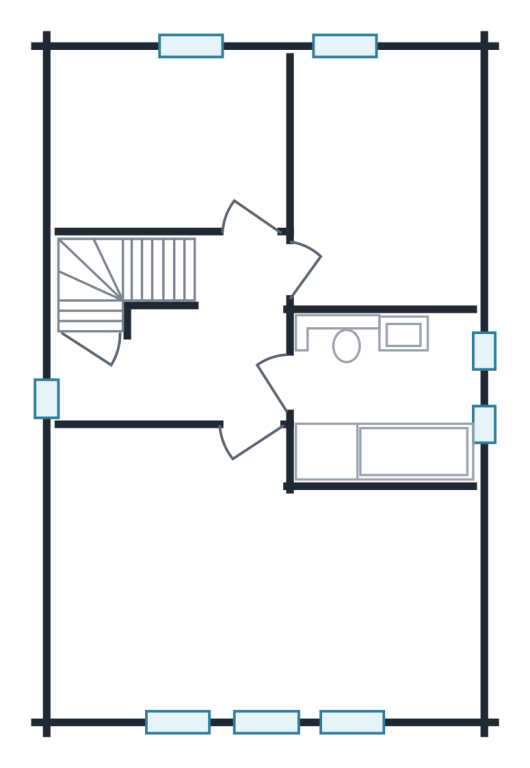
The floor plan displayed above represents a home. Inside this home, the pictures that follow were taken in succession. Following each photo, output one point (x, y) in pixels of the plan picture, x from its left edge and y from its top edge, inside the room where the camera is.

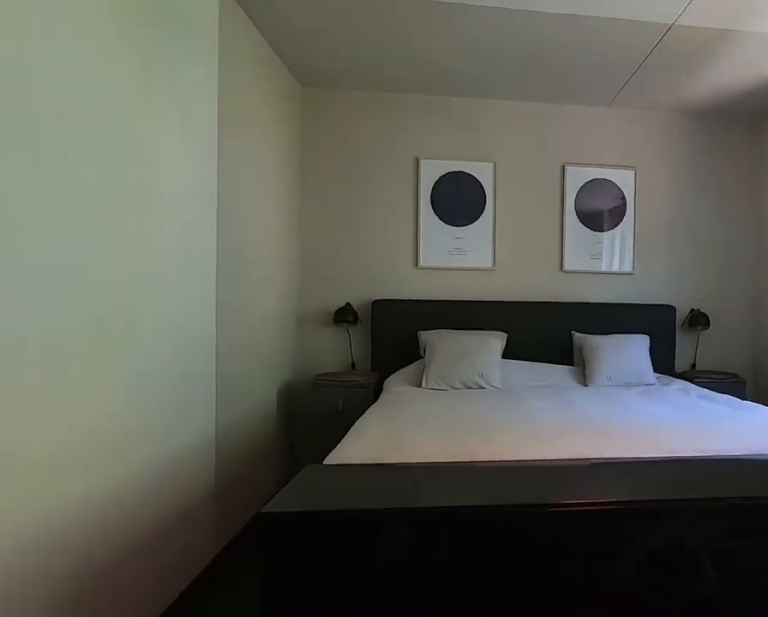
(252, 583)
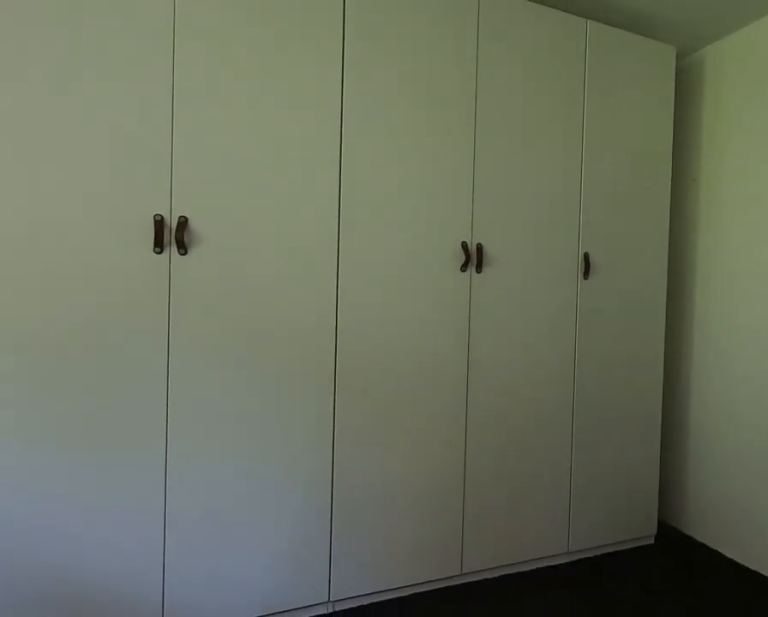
(252, 583)
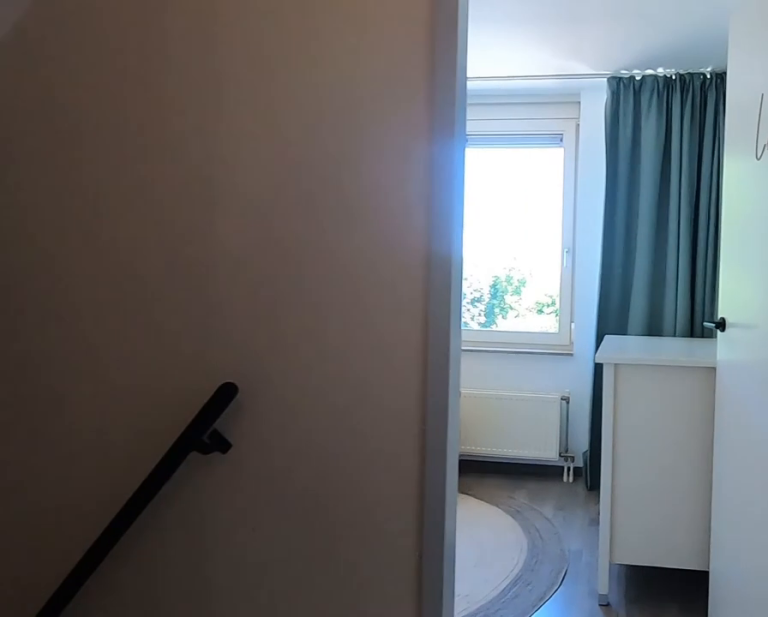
(191, 347)
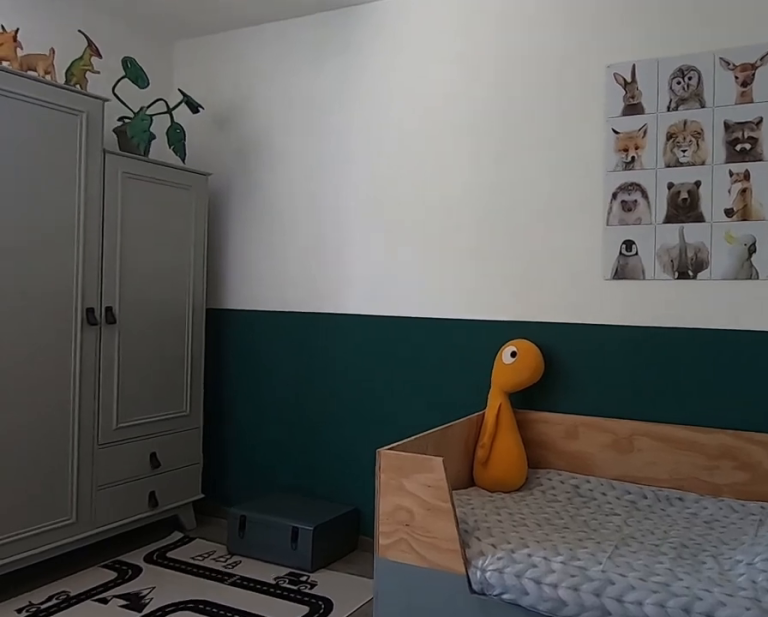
(382, 180)
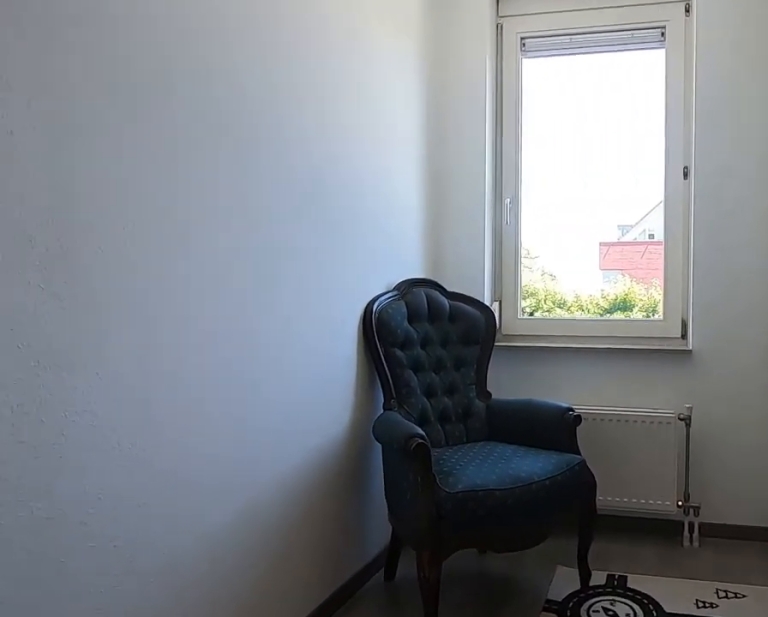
(382, 180)
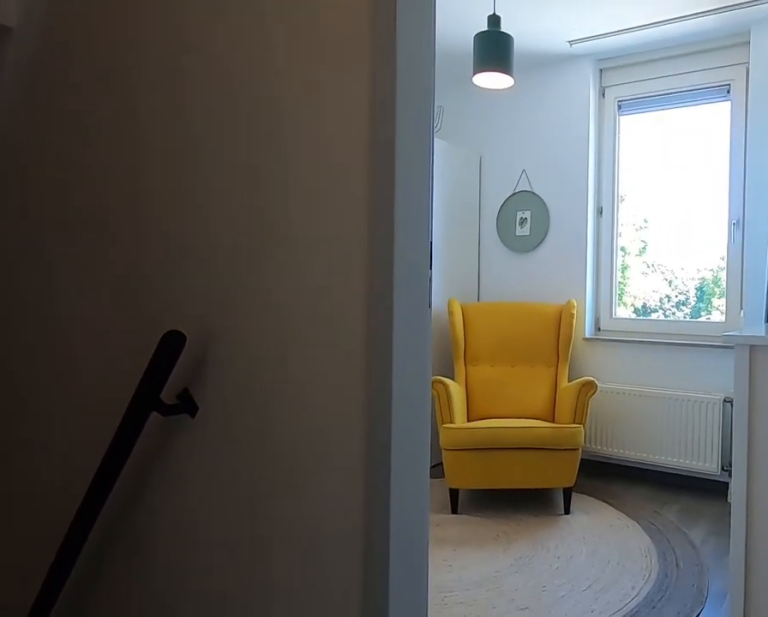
(191, 347)
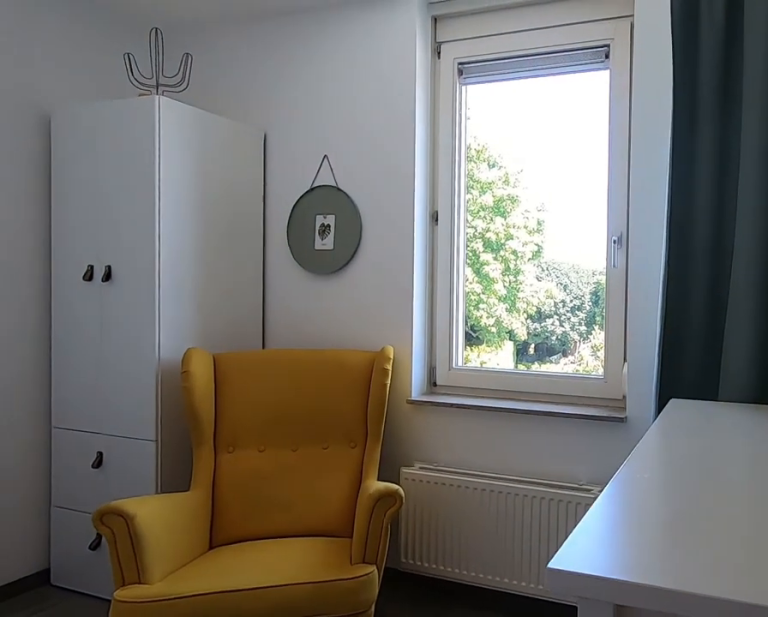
(172, 143)
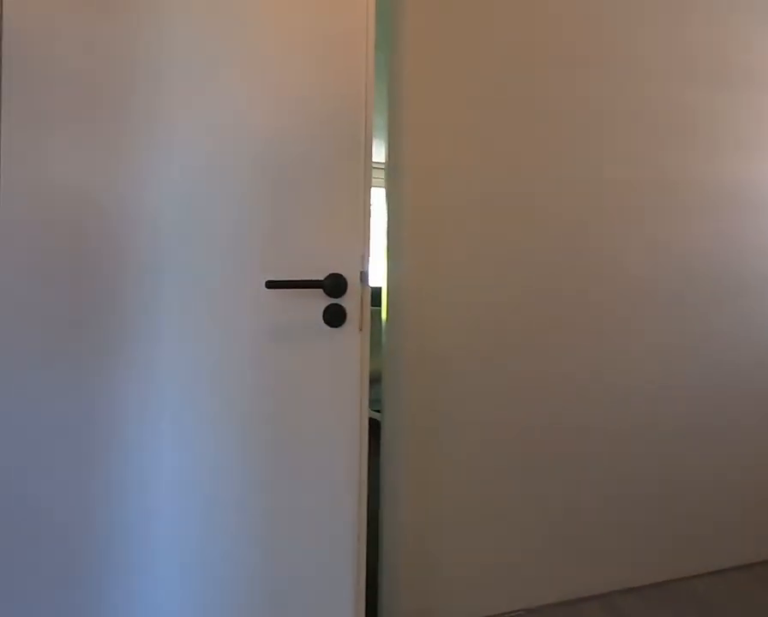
(191, 347)
